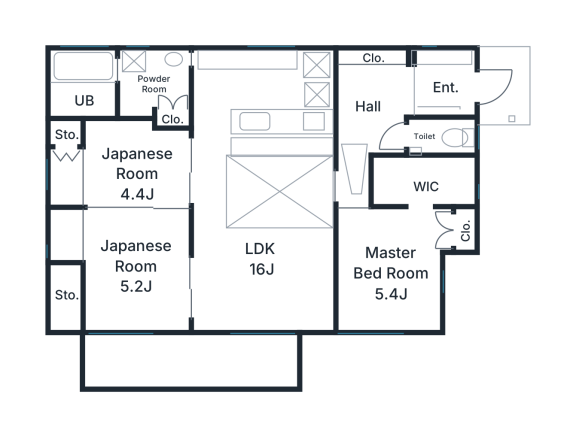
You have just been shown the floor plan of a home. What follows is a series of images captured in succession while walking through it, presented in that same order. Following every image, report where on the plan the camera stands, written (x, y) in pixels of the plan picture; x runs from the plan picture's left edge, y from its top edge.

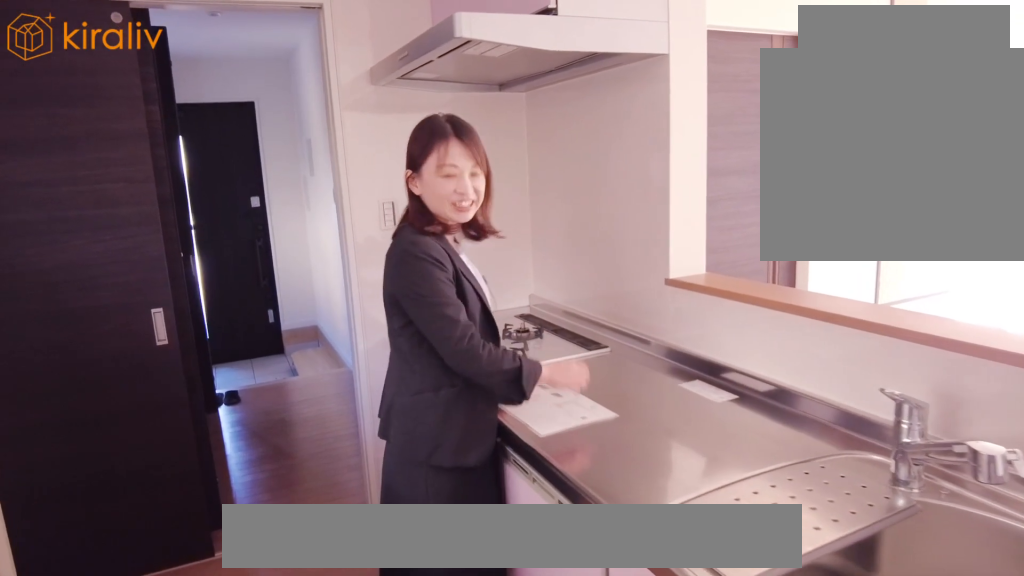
(249, 98)
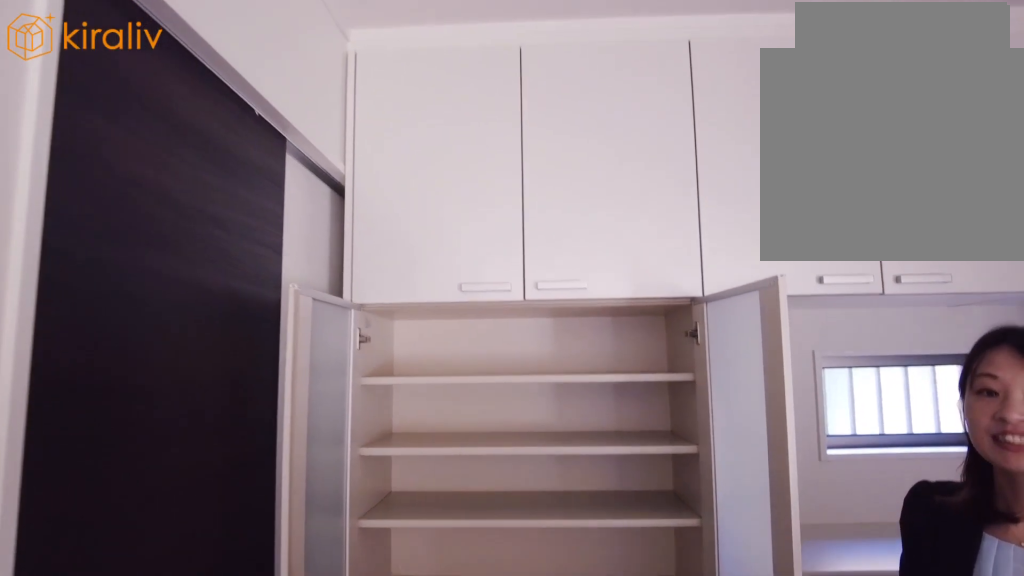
(213, 108)
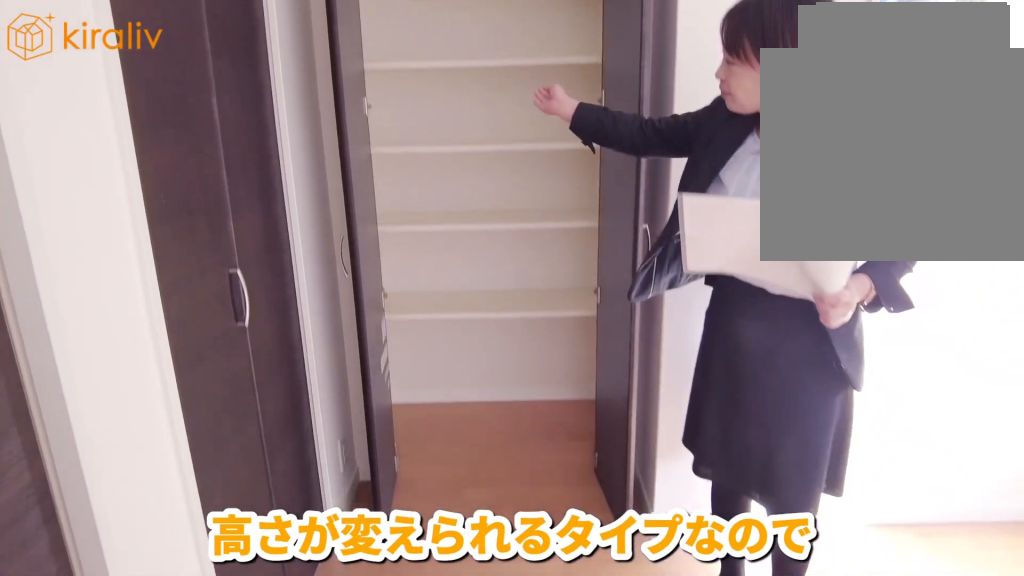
(389, 249)
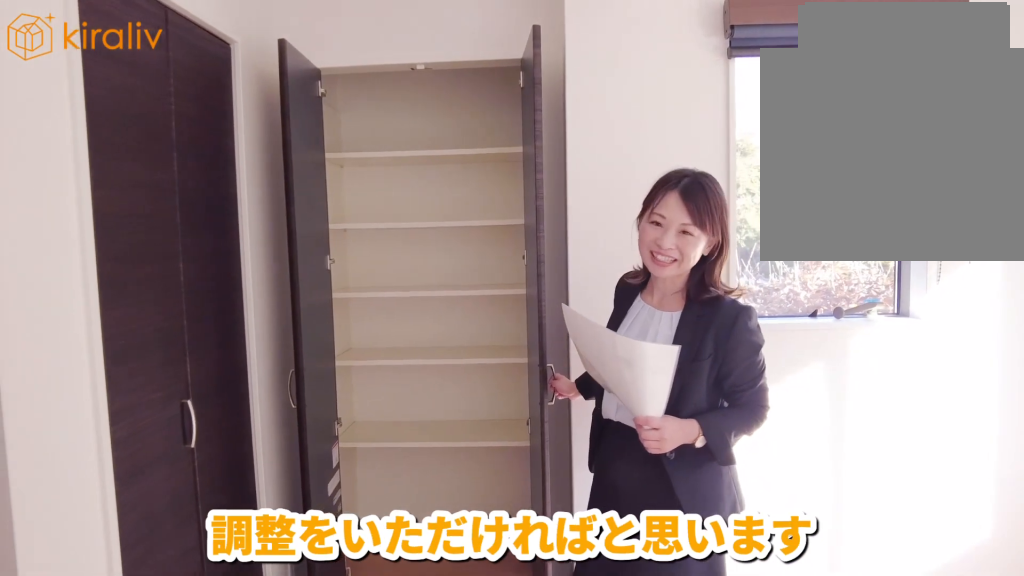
(386, 249)
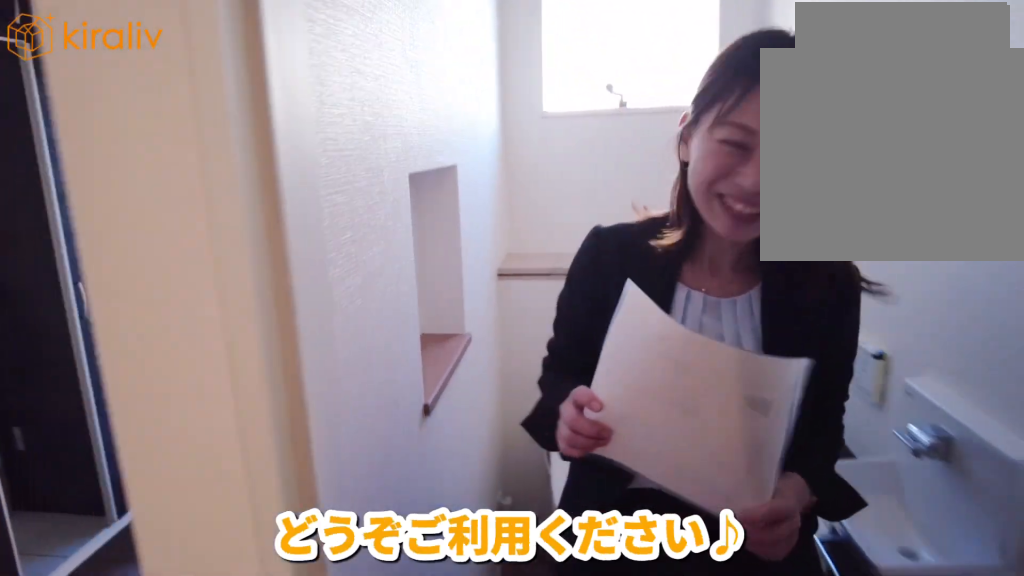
(387, 146)
